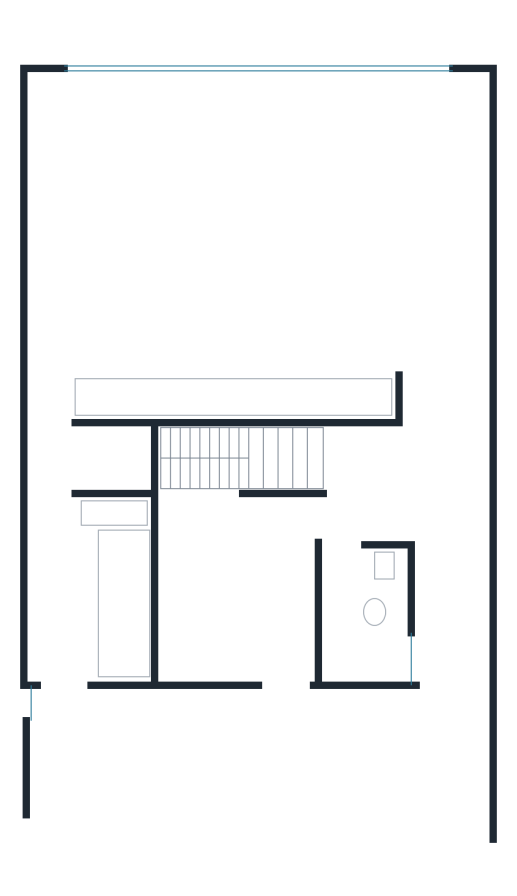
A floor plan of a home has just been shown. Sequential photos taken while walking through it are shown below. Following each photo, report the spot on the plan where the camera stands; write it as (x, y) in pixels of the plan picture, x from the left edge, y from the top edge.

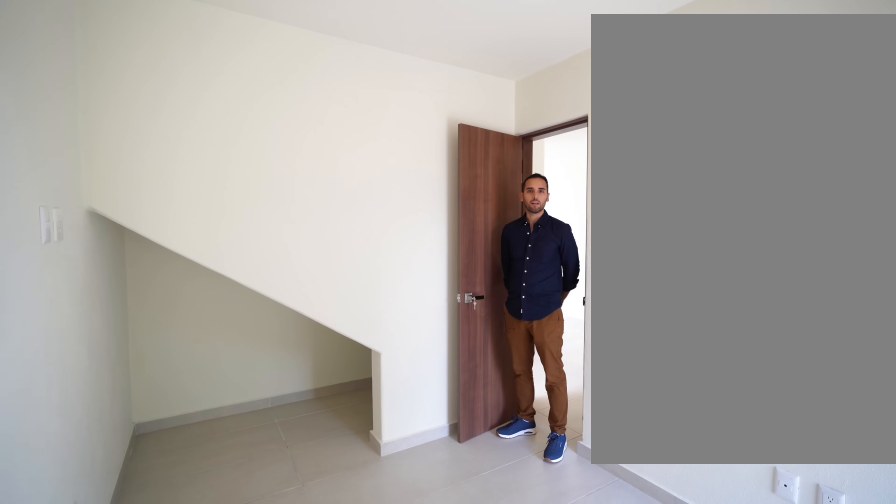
(200, 658)
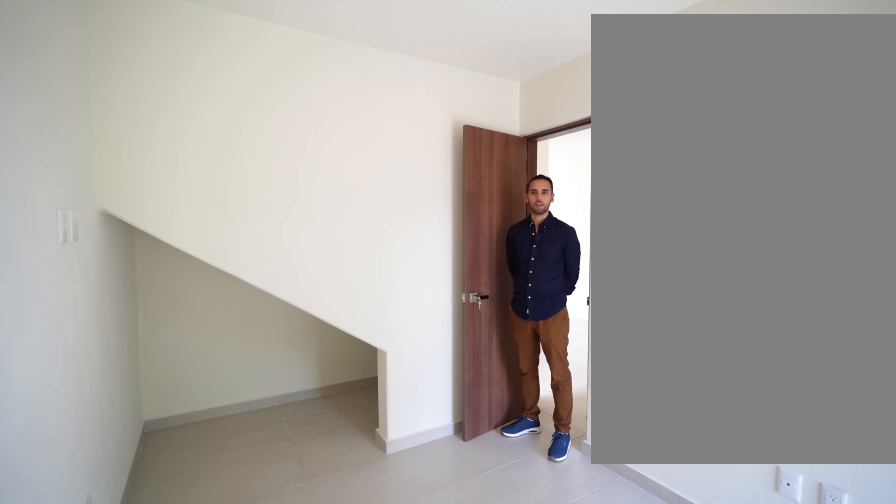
(200, 658)
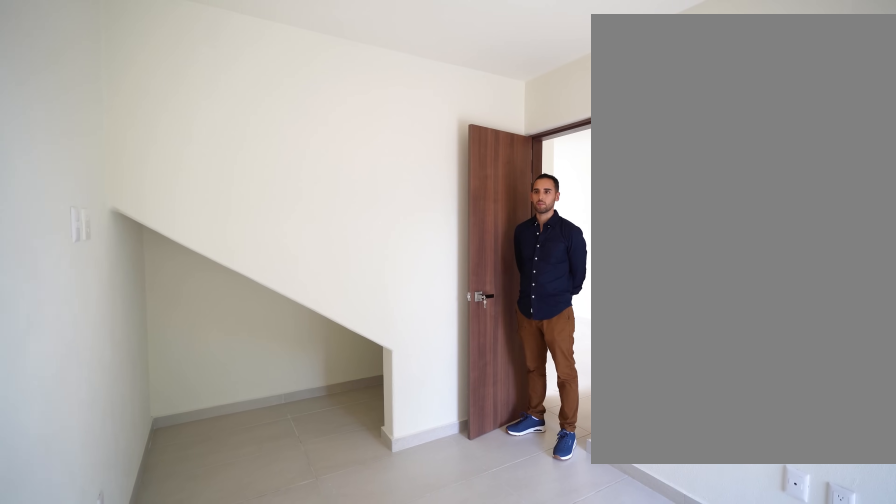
(200, 658)
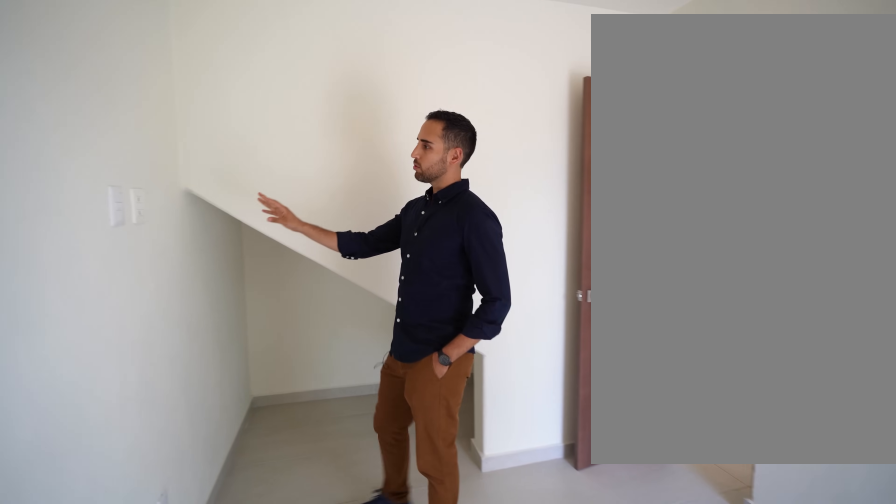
(199, 658)
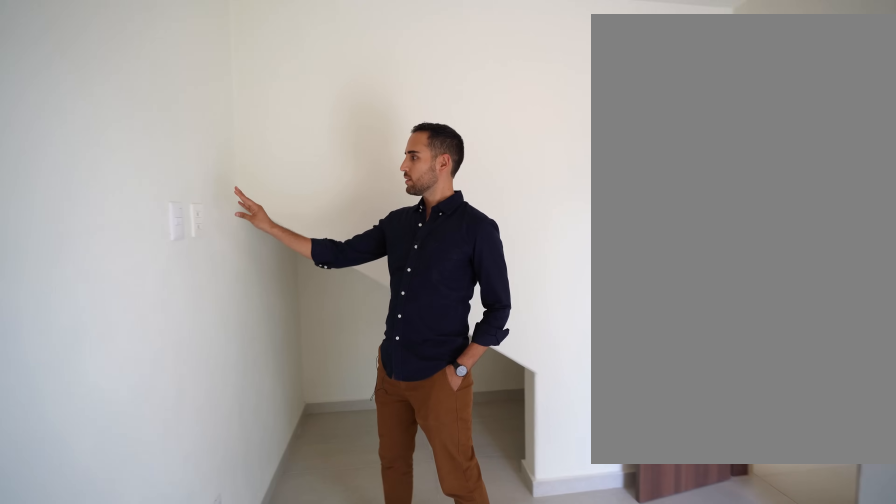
(200, 658)
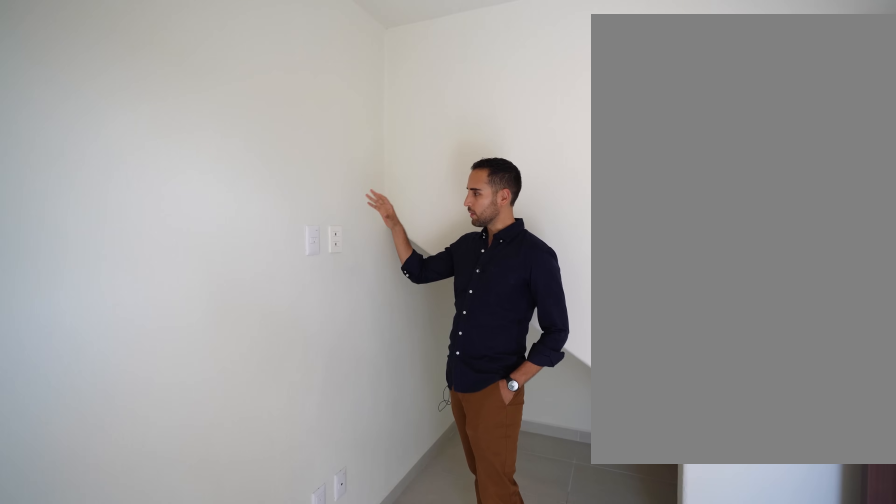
(198, 619)
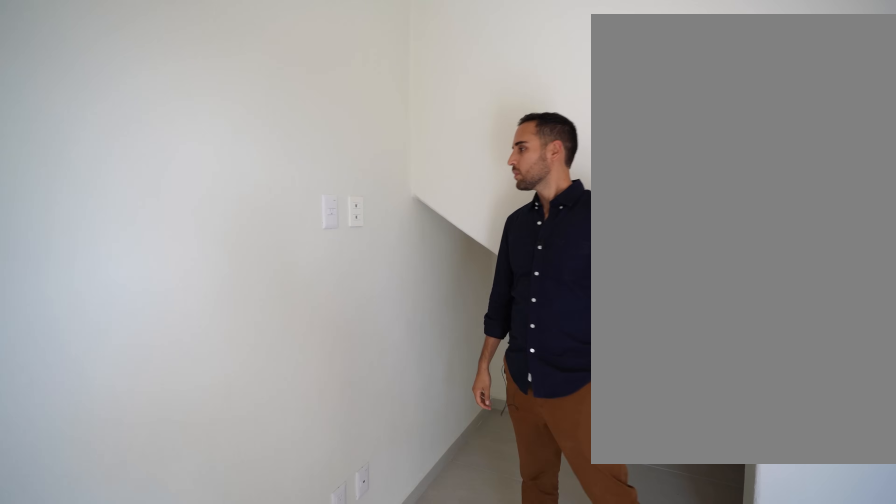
(198, 620)
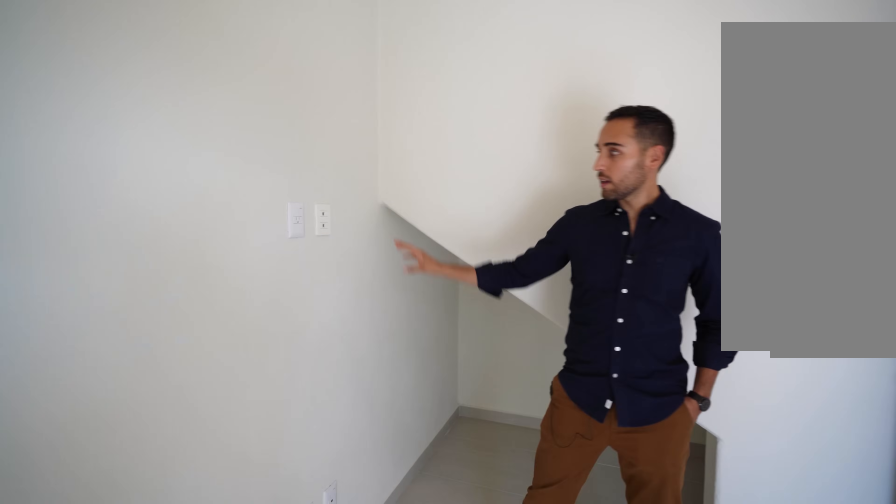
(198, 619)
